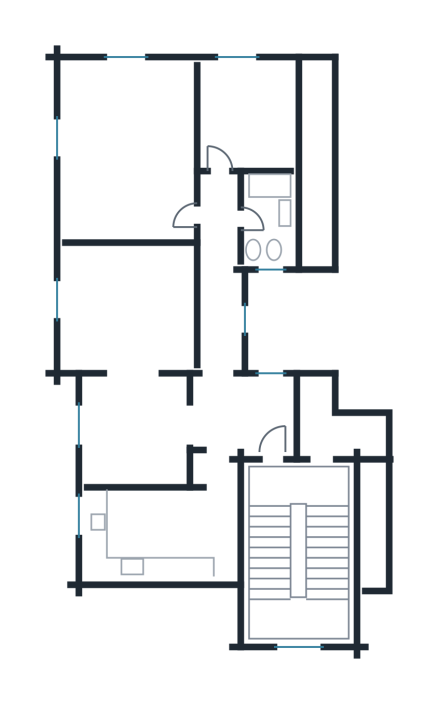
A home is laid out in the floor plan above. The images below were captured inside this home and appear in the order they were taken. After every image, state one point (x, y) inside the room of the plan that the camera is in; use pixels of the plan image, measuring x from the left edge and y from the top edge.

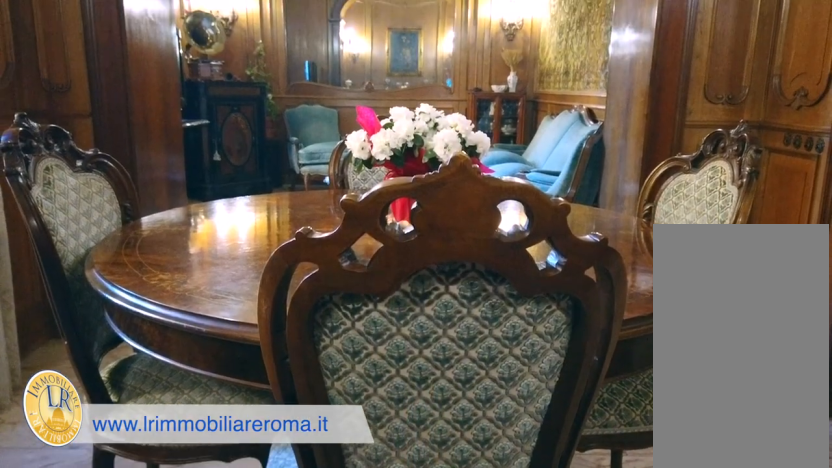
(134, 431)
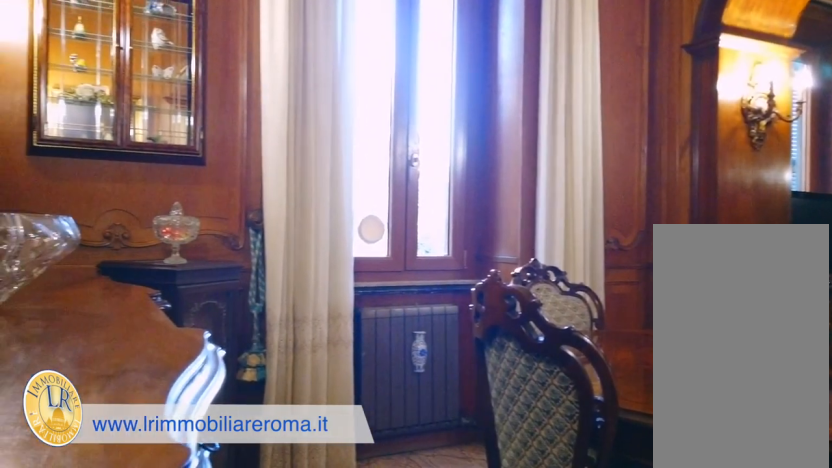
(134, 431)
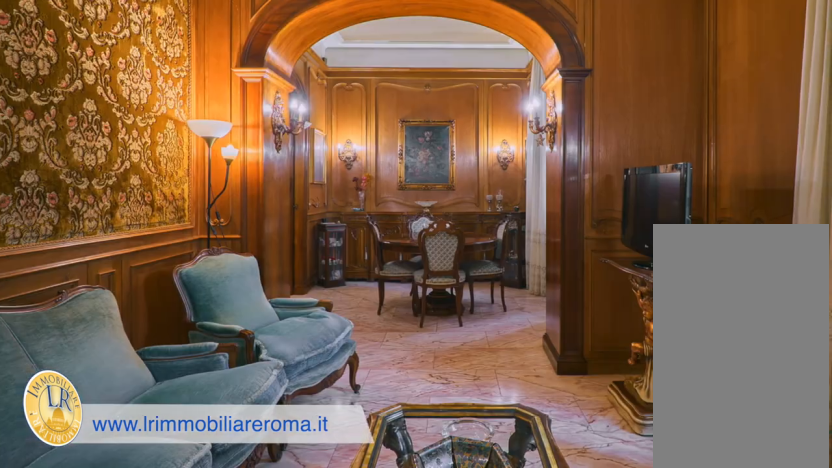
(133, 359)
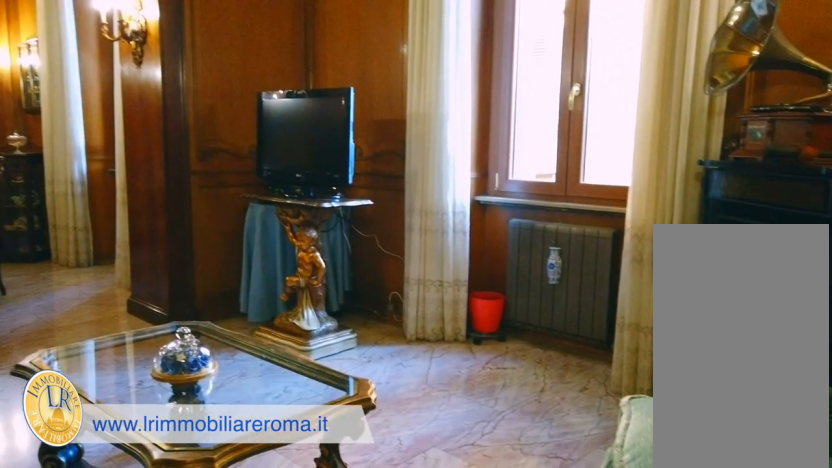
(133, 359)
